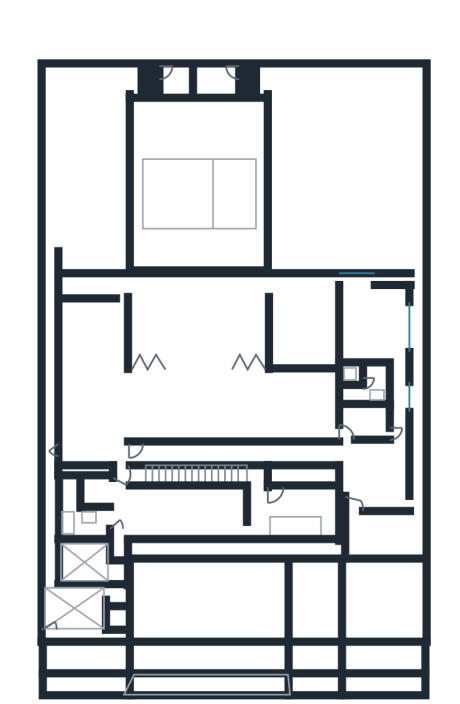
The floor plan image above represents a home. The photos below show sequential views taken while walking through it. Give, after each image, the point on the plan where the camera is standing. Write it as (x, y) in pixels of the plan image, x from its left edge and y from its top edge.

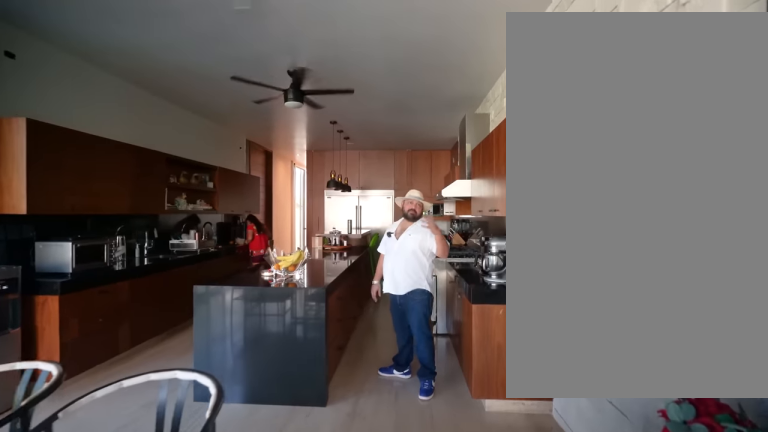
(78, 321)
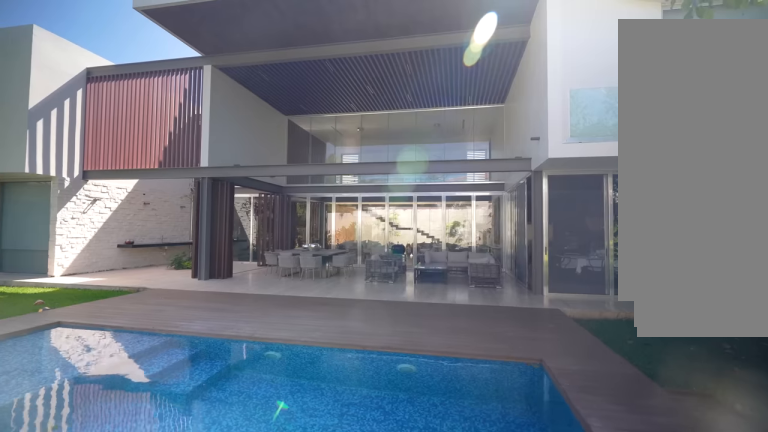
(94, 92)
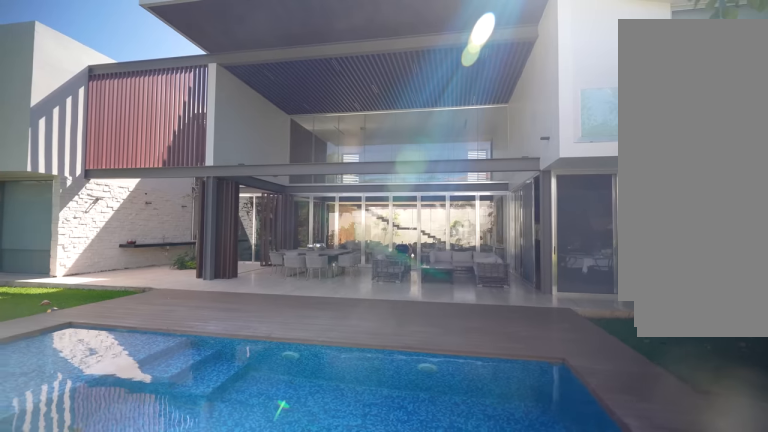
(94, 92)
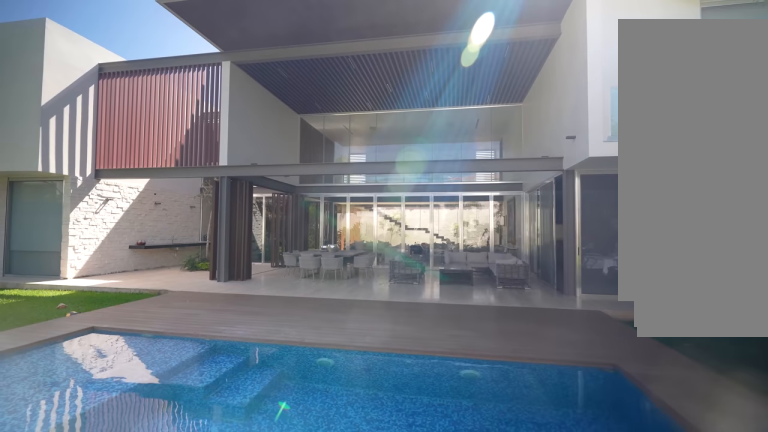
(94, 92)
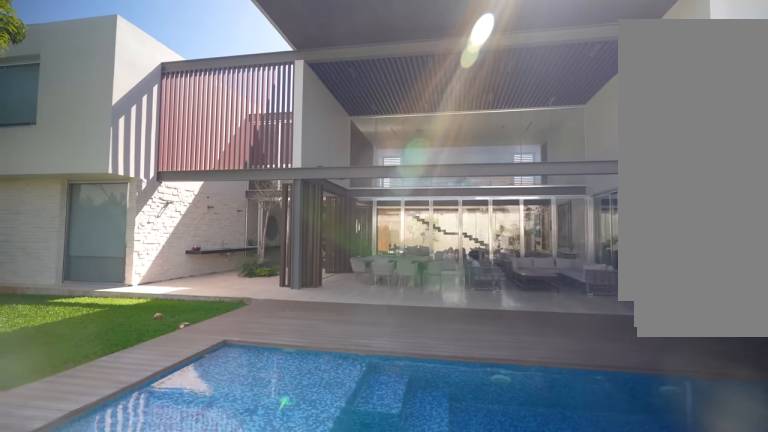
(126, 96)
